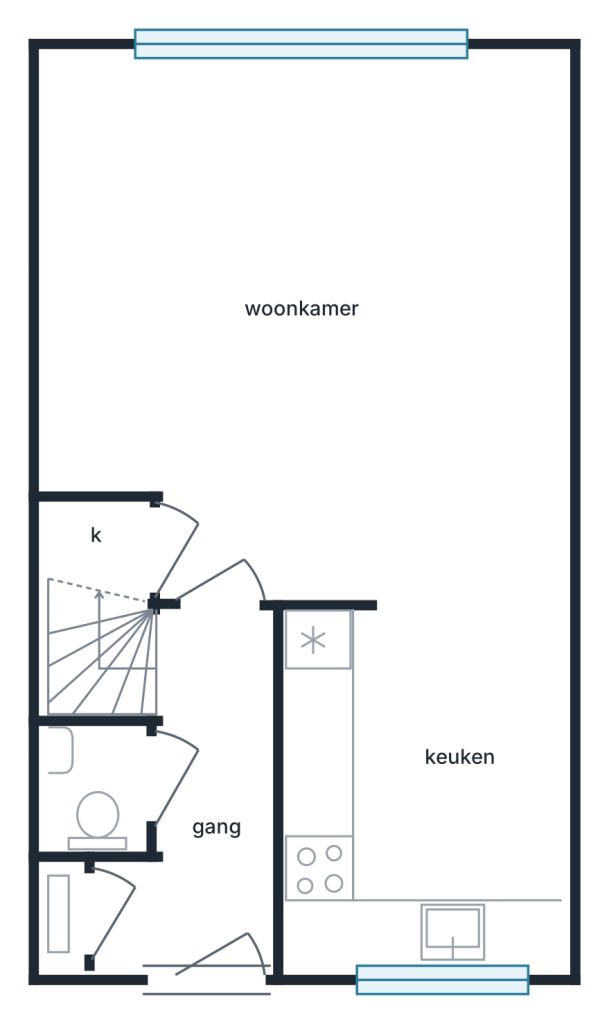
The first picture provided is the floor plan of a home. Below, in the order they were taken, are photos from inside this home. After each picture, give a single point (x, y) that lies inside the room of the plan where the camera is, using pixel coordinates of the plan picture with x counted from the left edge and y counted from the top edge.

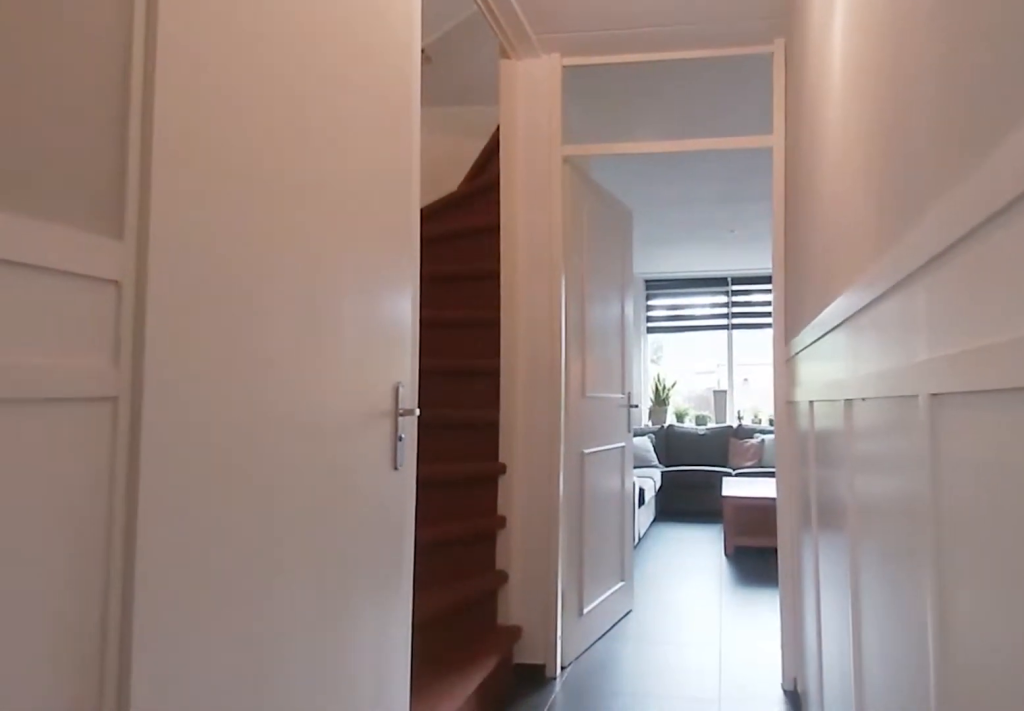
(205, 807)
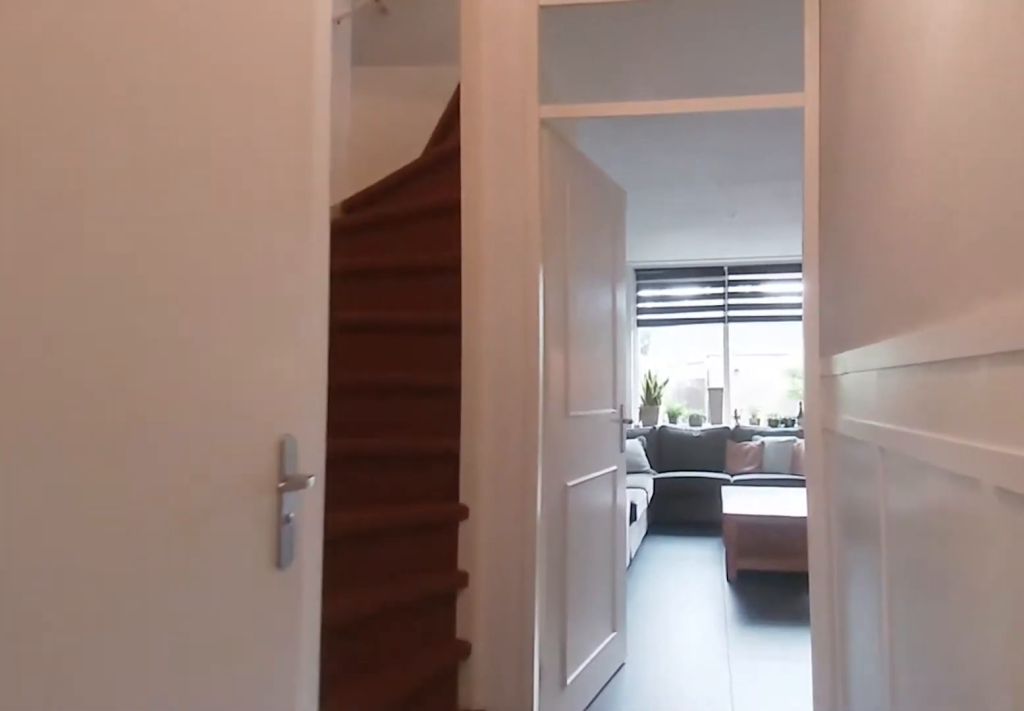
(205, 807)
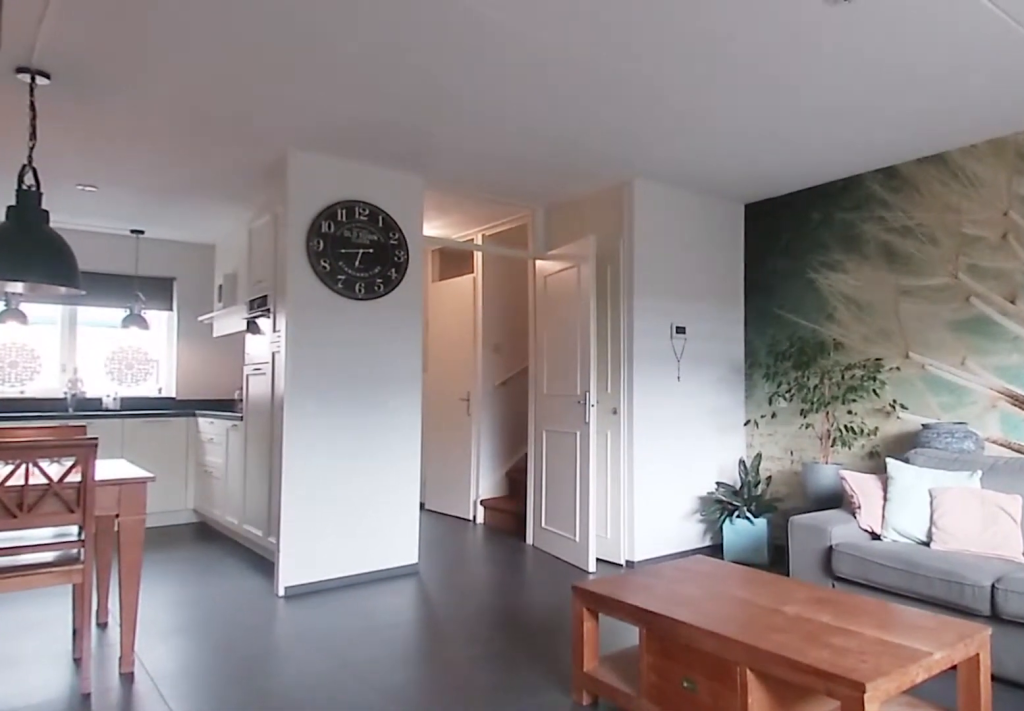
(317, 317)
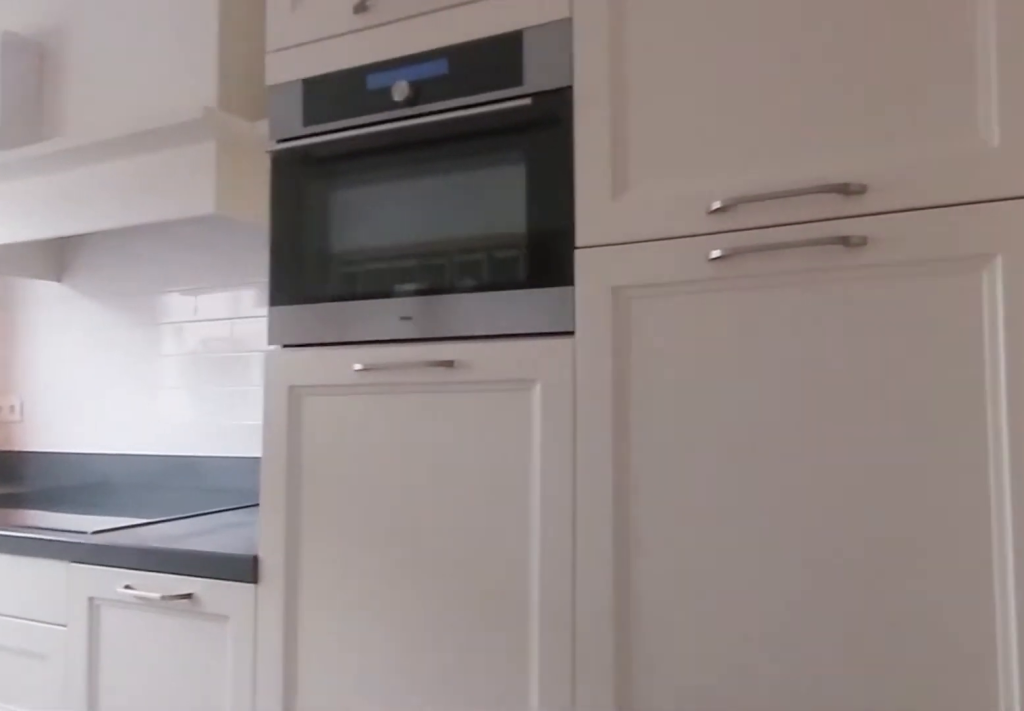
(423, 784)
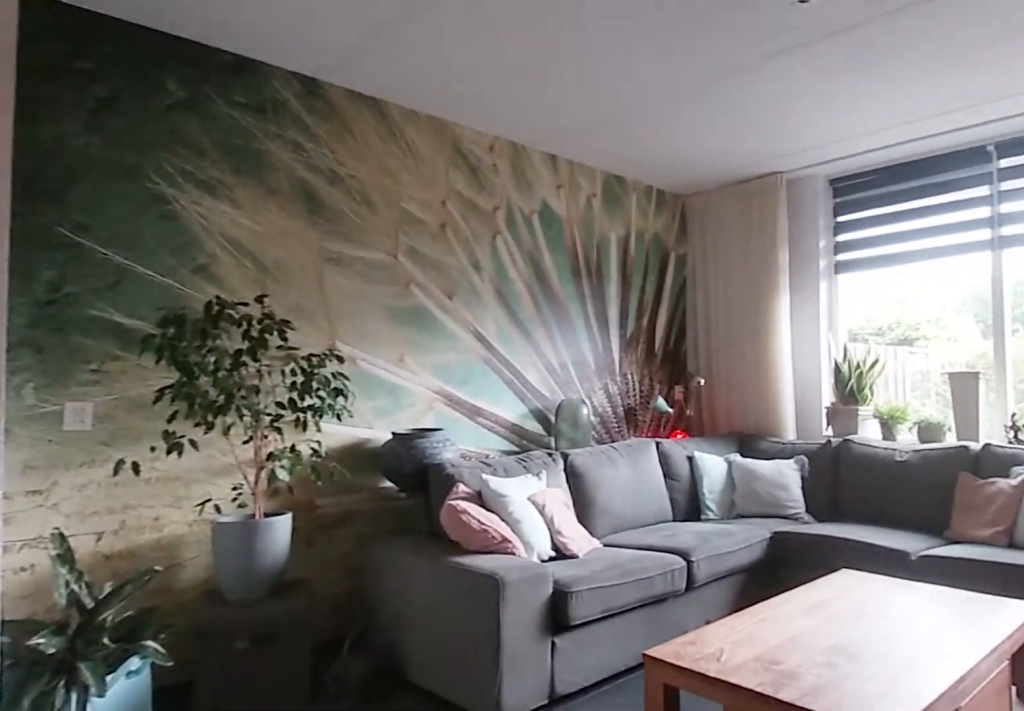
(314, 314)
